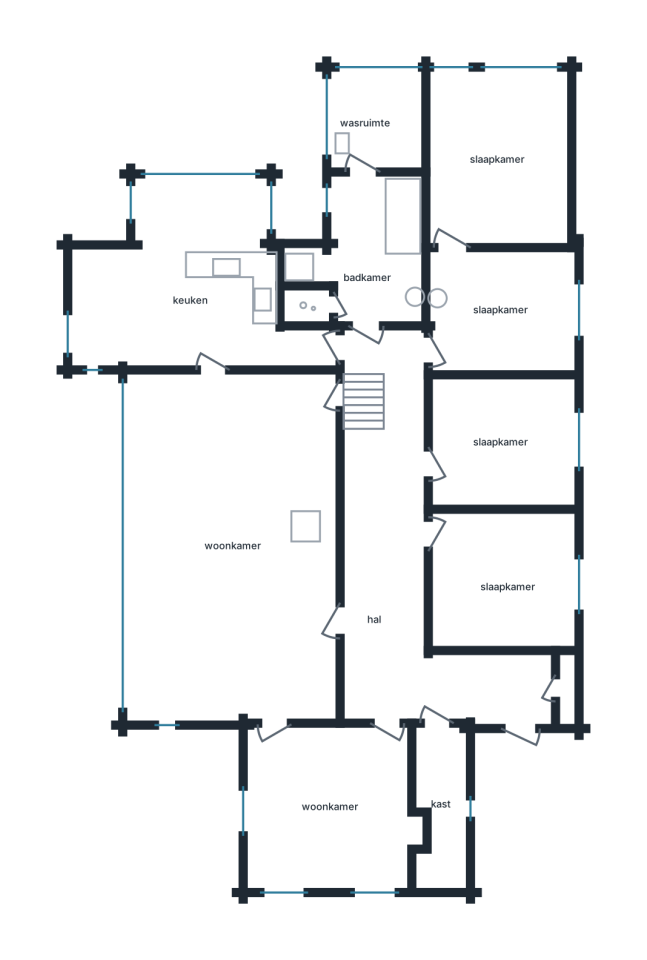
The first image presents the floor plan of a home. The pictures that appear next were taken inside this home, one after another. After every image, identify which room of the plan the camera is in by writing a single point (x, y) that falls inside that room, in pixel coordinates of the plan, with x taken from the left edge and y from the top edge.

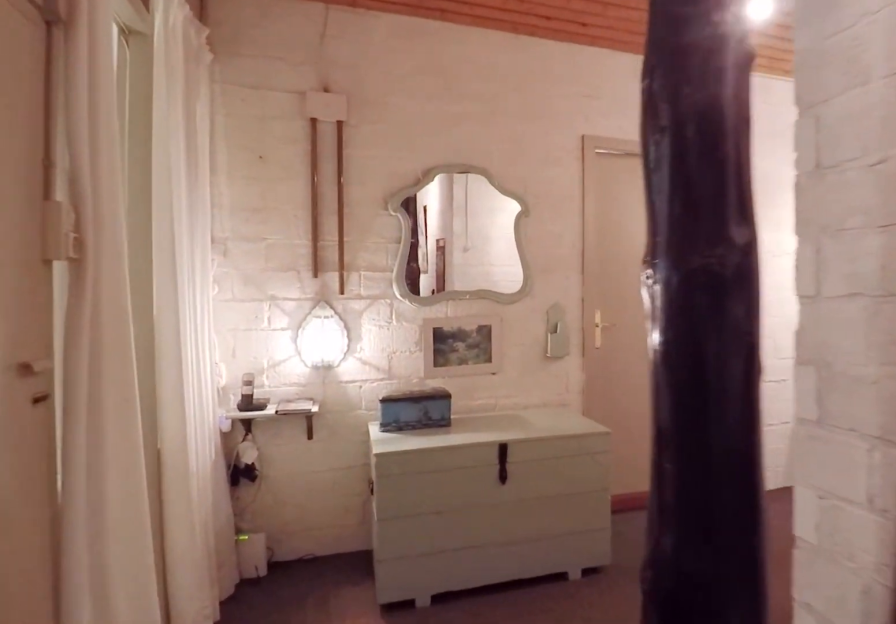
(409, 568)
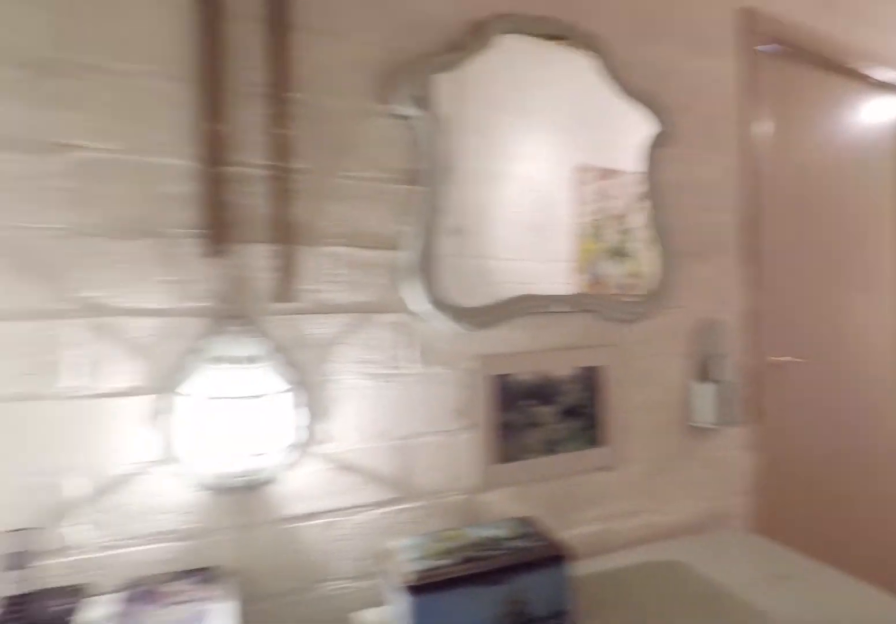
(409, 568)
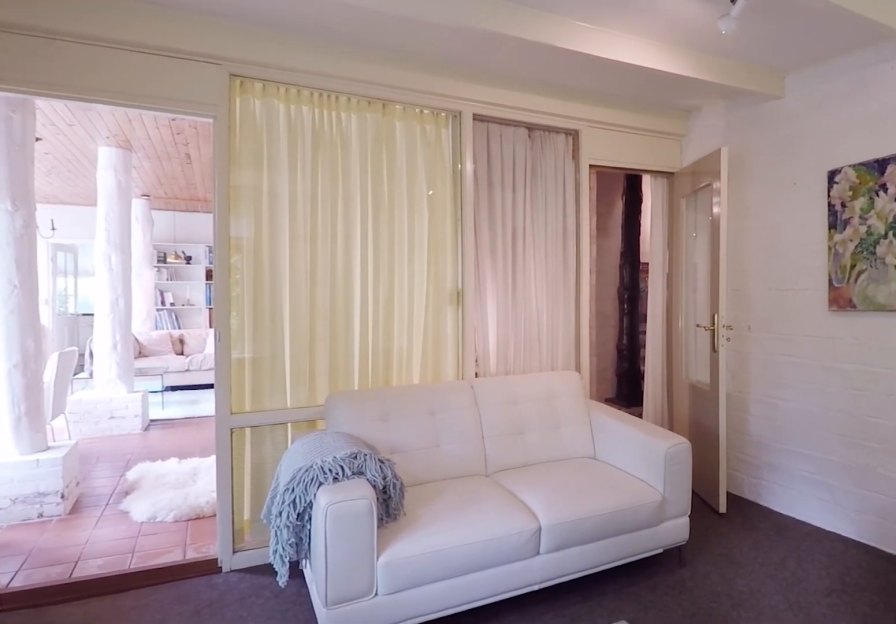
(329, 806)
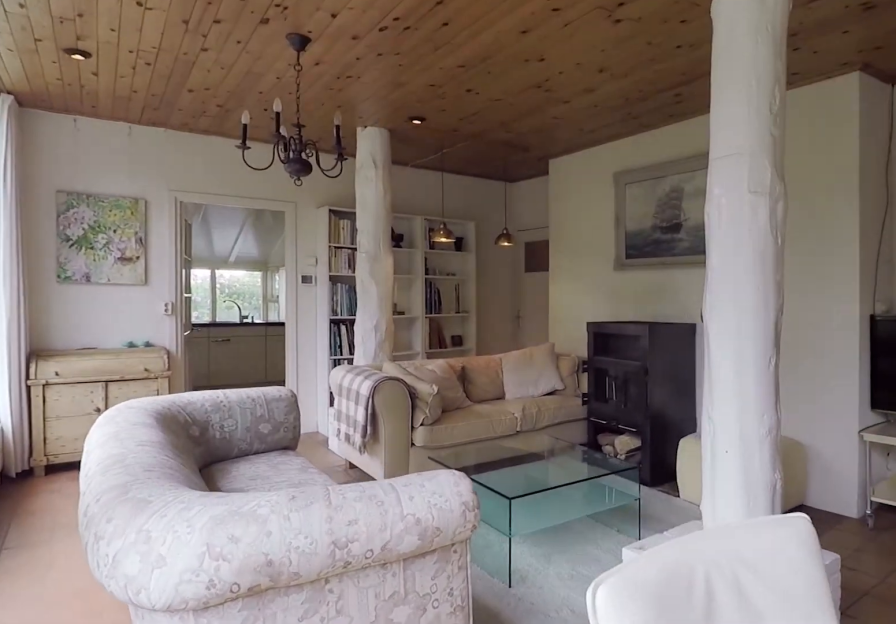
(233, 546)
